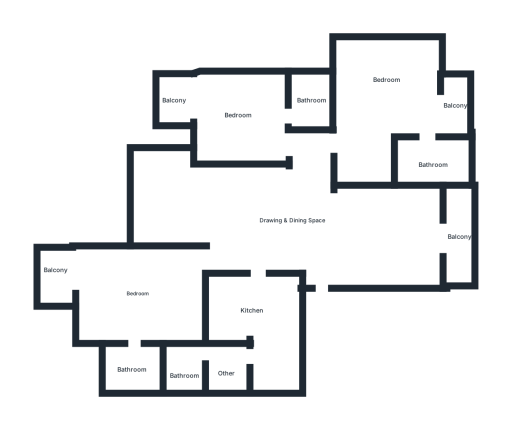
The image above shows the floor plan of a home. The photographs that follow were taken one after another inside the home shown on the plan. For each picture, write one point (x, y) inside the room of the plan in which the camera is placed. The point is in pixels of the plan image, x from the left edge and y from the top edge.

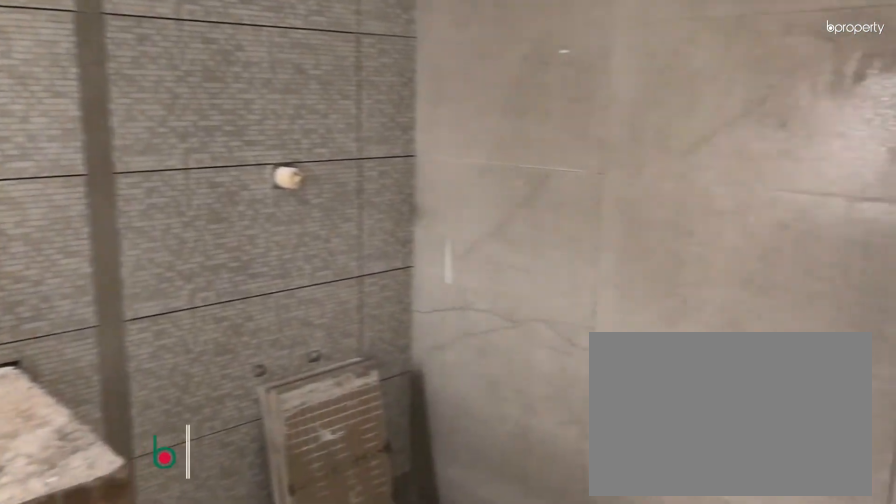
(428, 164)
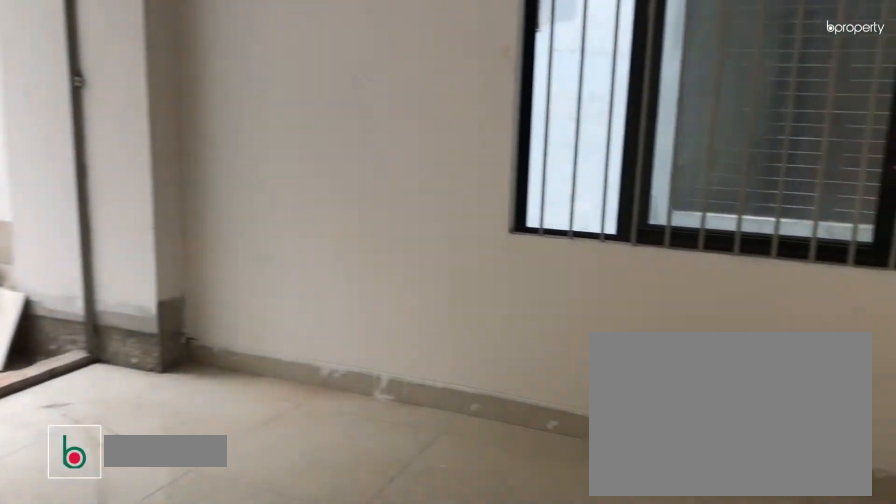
(252, 118)
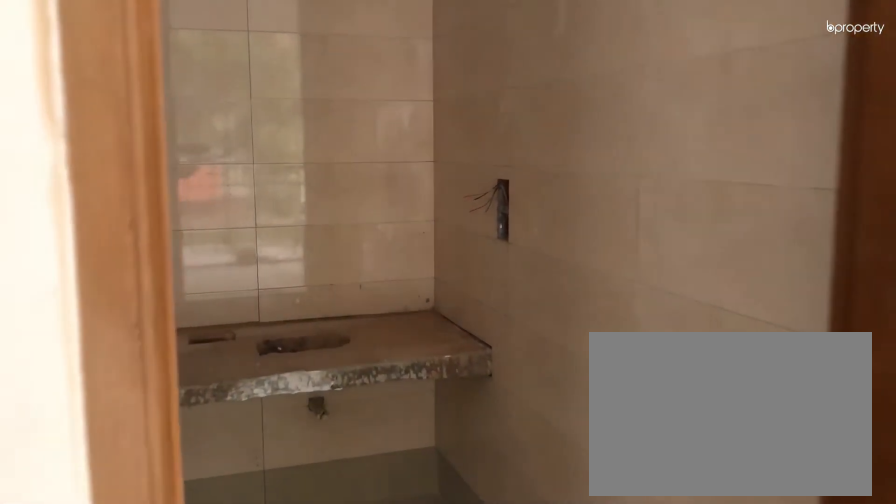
(316, 102)
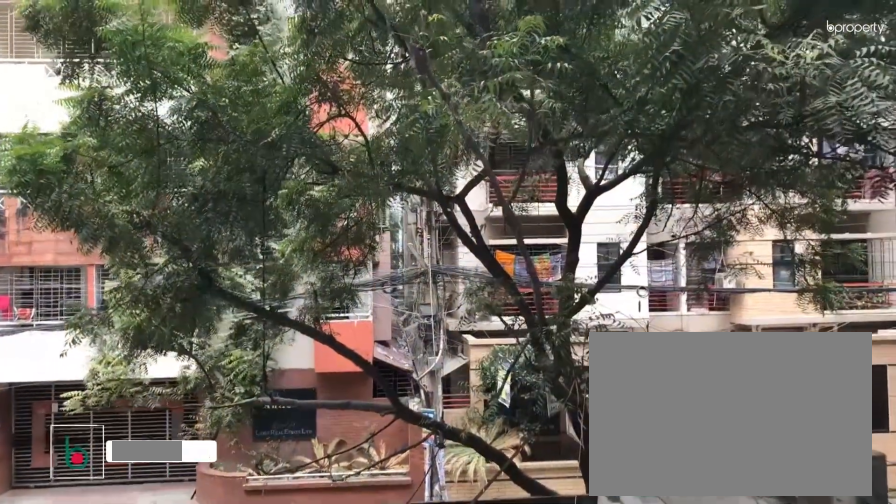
(191, 101)
